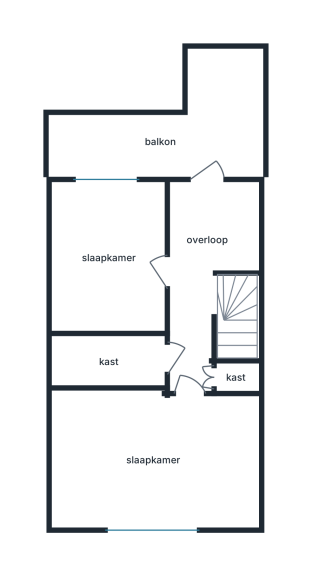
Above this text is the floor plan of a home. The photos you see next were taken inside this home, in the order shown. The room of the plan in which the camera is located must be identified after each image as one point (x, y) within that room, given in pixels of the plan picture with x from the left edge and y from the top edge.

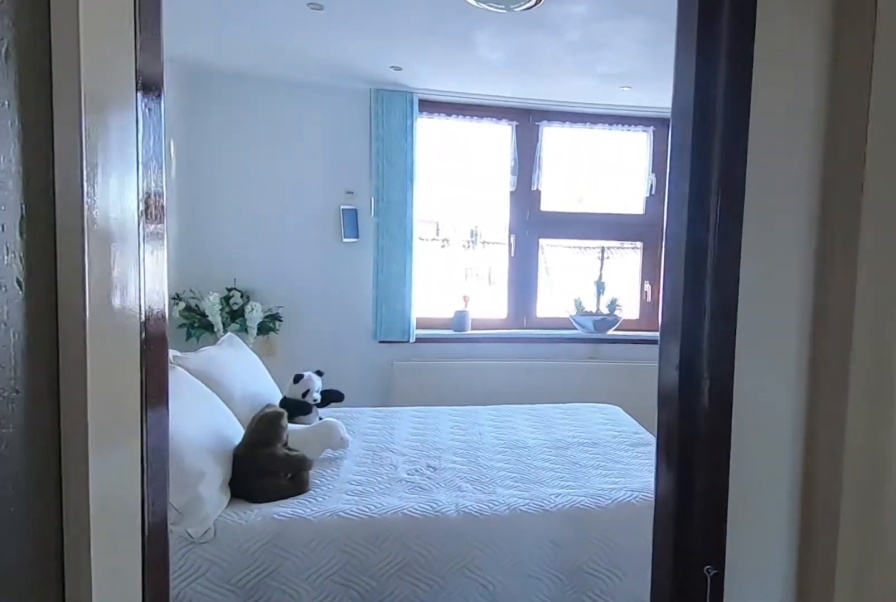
(191, 366)
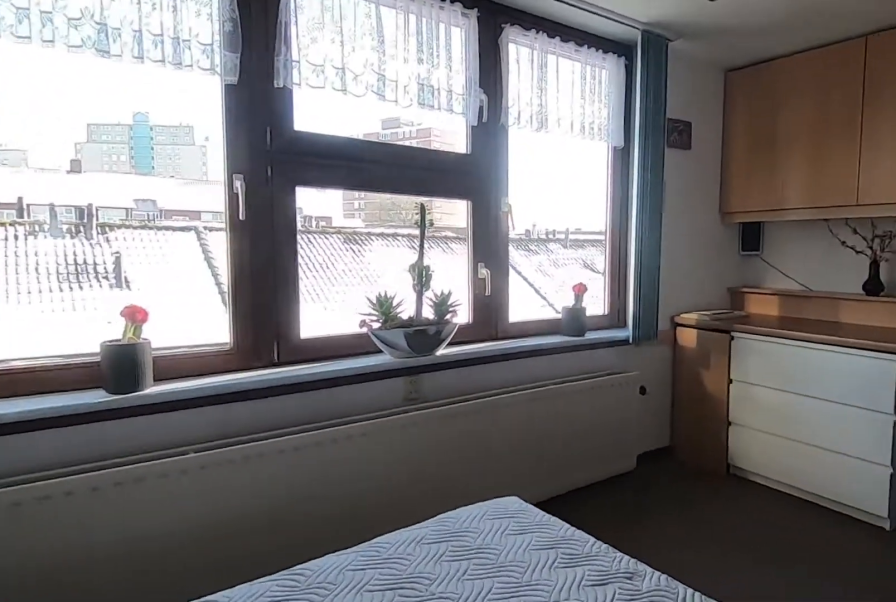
(149, 462)
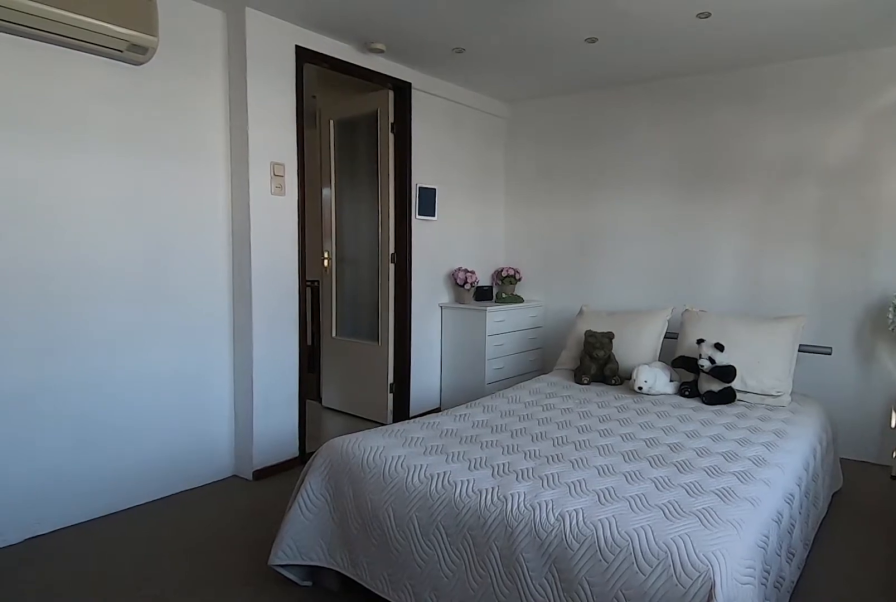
(149, 462)
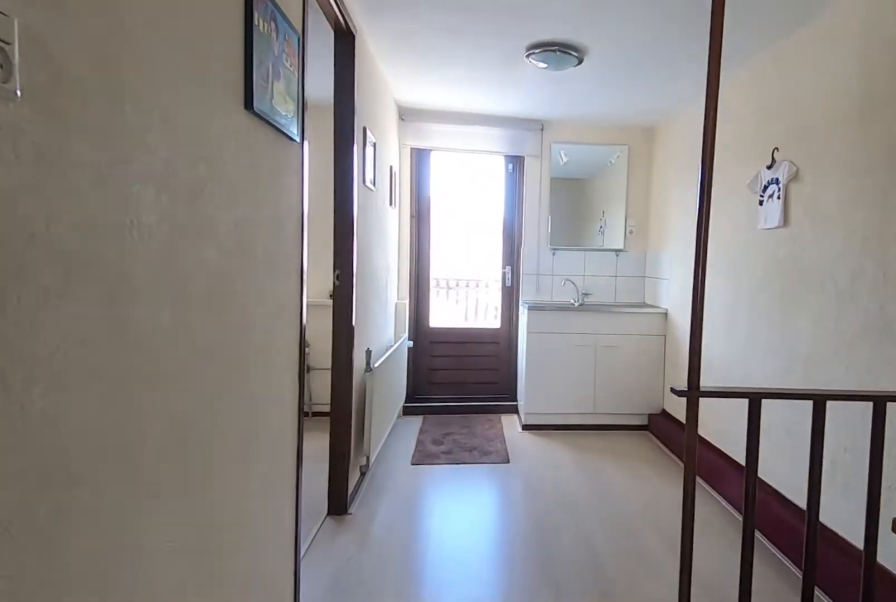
(191, 366)
